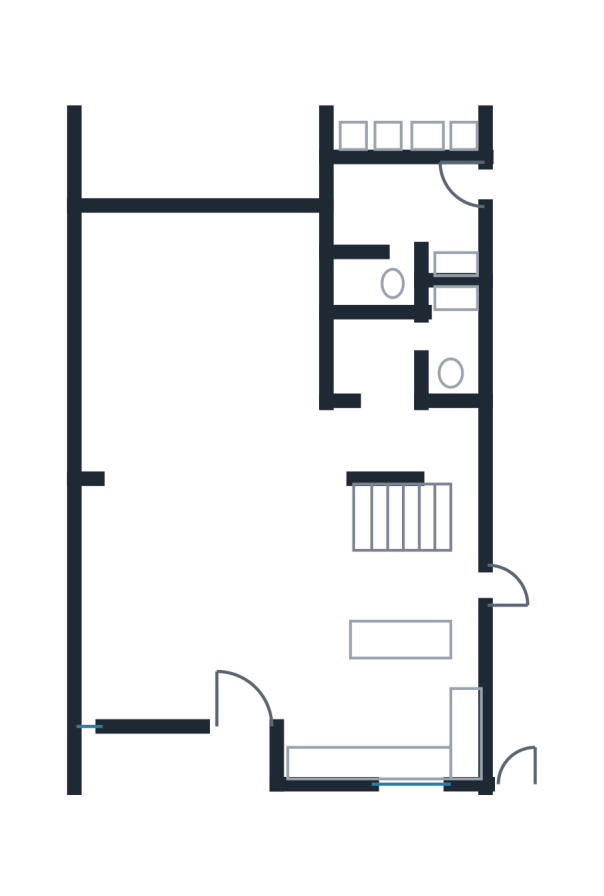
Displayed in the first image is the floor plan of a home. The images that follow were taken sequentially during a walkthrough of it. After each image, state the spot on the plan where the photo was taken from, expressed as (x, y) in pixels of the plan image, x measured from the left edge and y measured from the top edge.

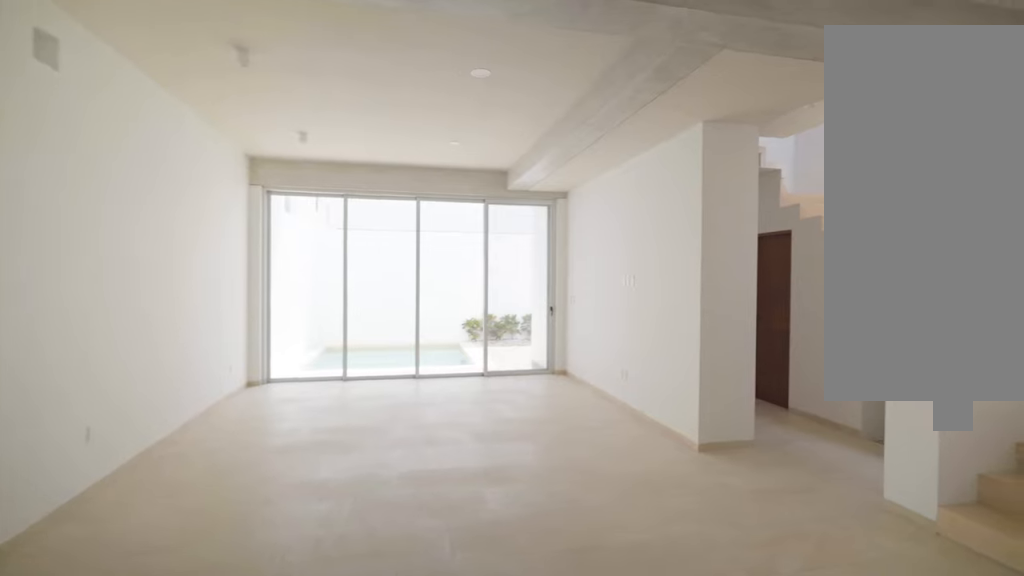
(221, 704)
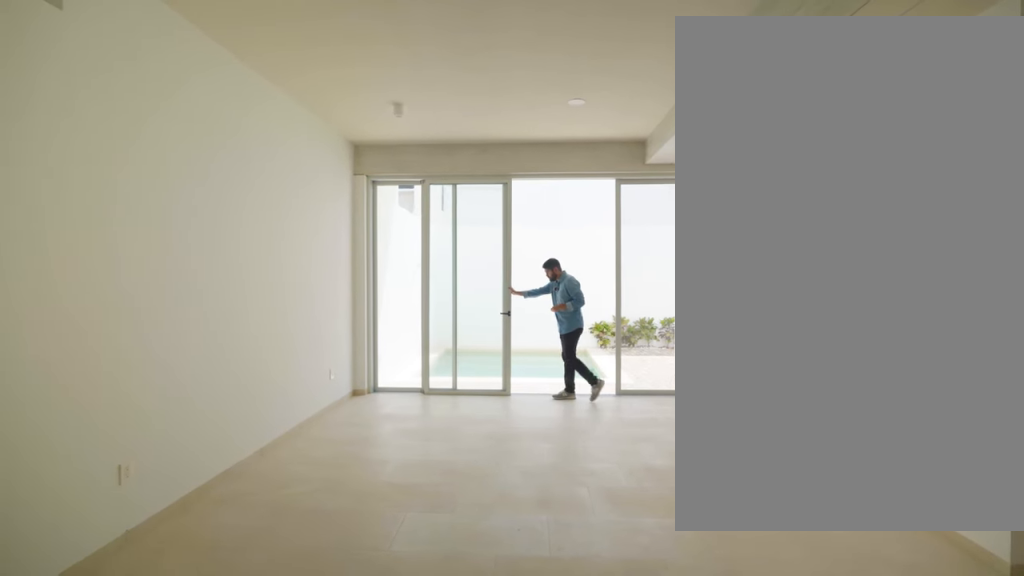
(162, 492)
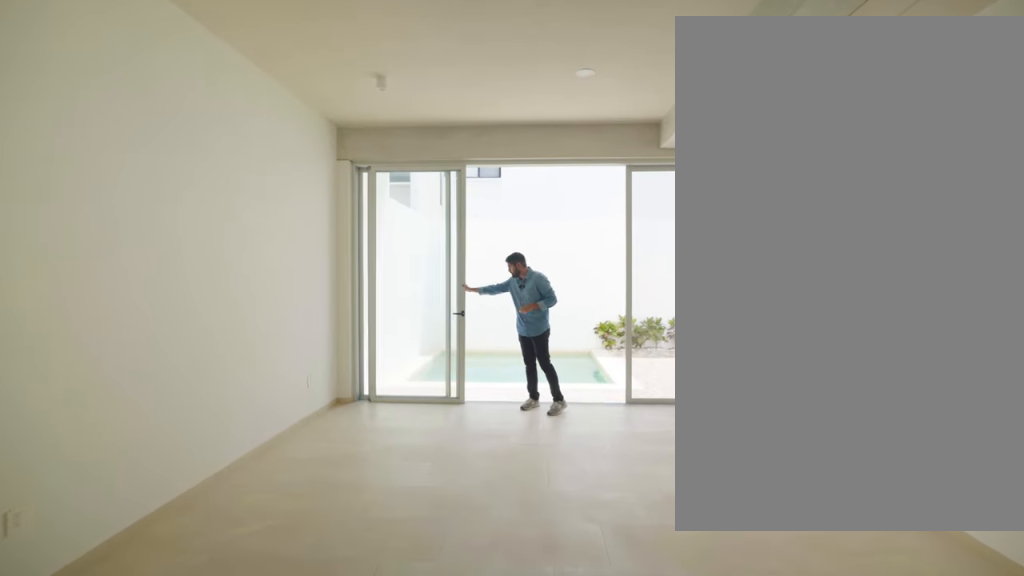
(180, 497)
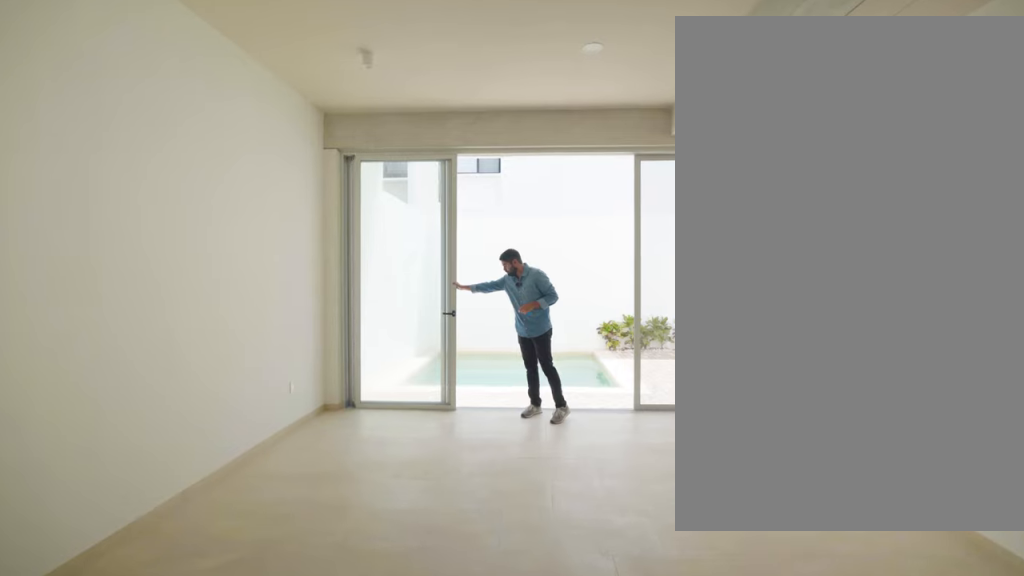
(181, 500)
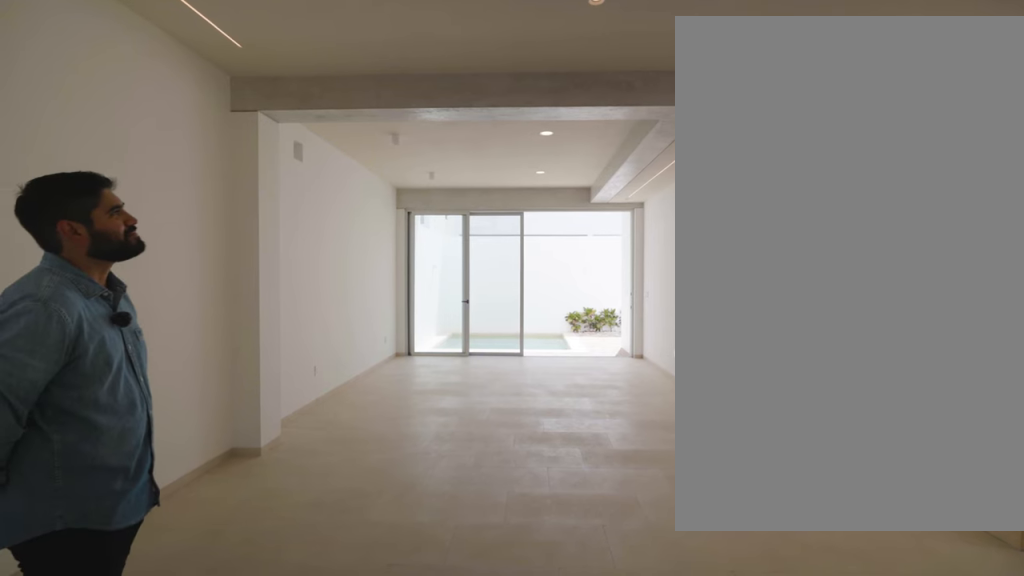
(199, 591)
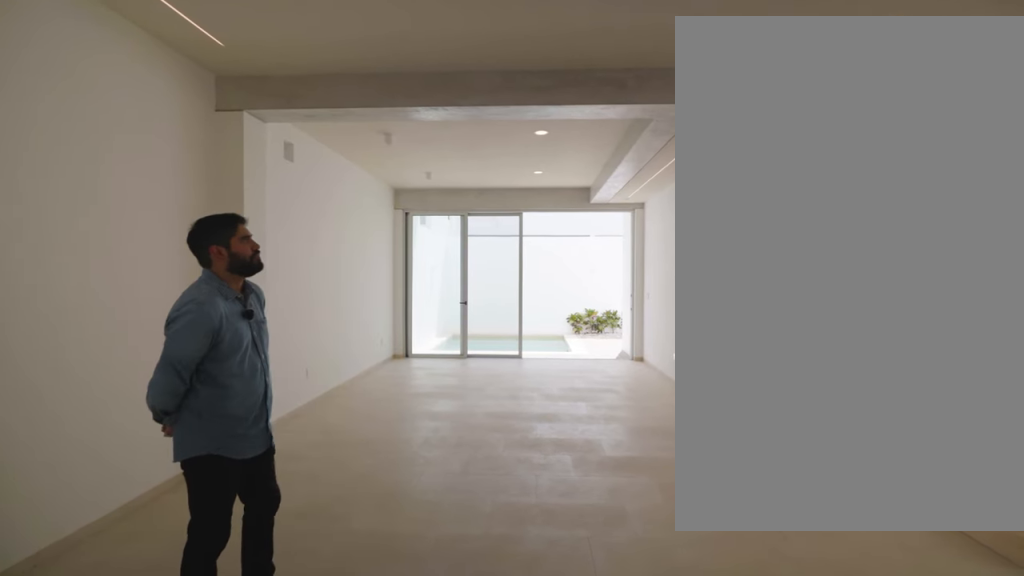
(199, 591)
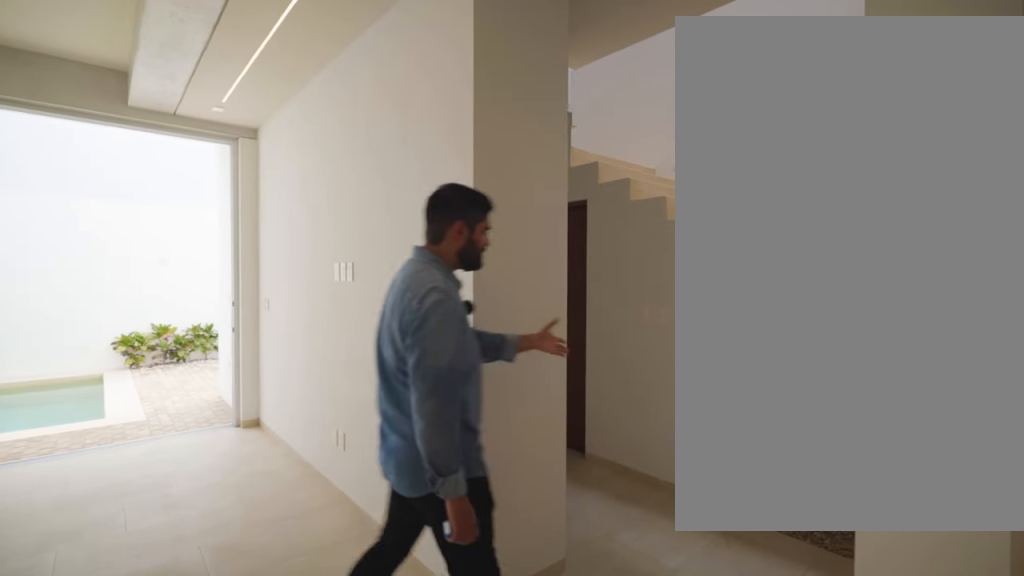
(286, 507)
